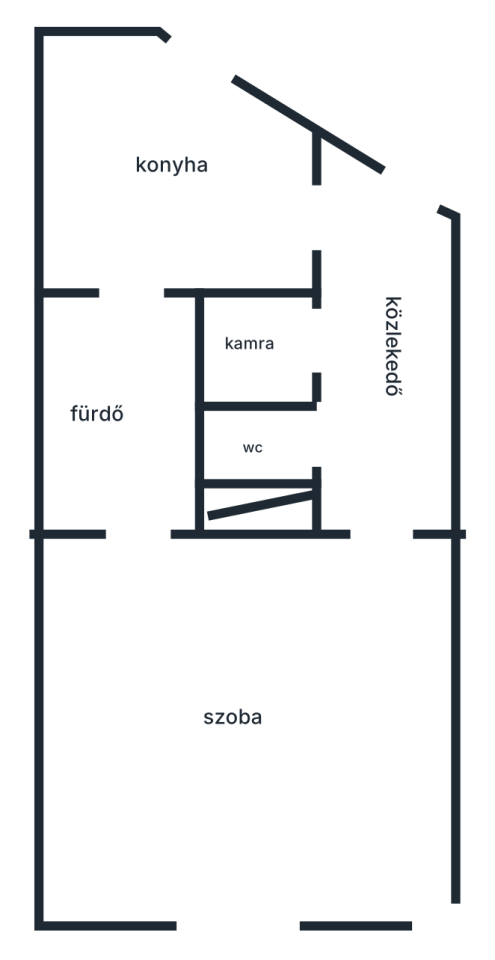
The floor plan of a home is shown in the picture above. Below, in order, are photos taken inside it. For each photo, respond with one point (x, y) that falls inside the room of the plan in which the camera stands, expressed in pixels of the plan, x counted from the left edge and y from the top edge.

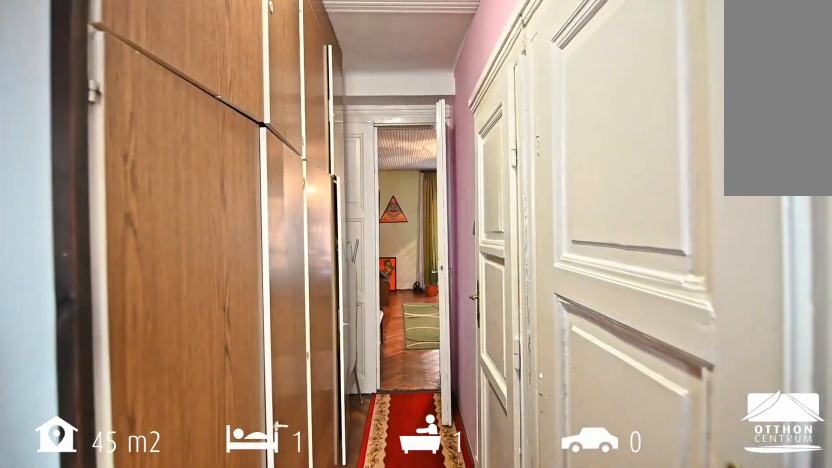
(394, 265)
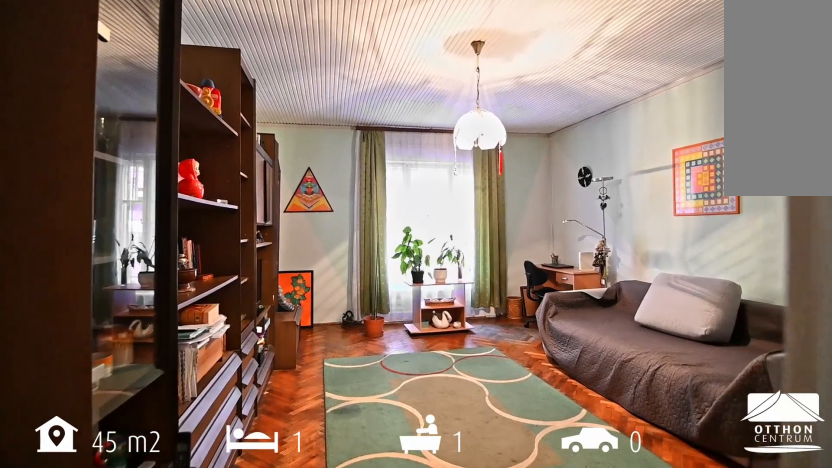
(237, 690)
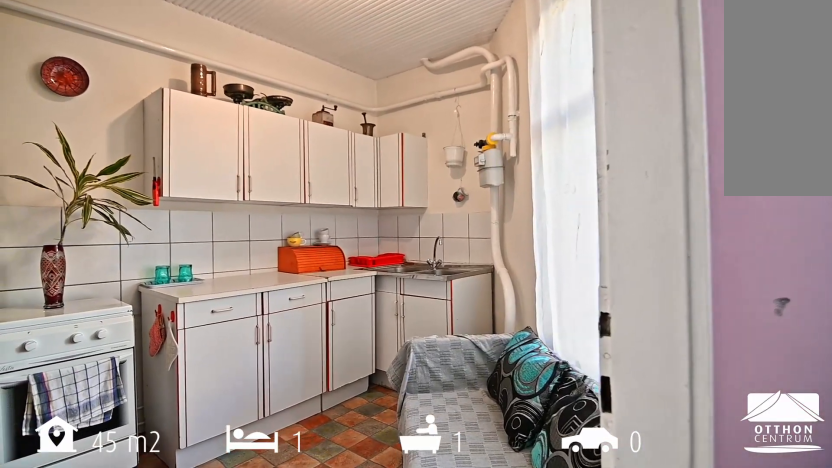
(170, 190)
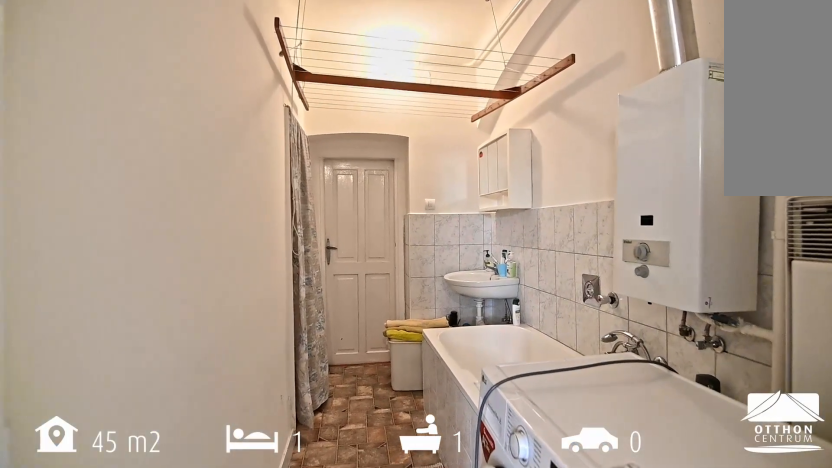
(125, 414)
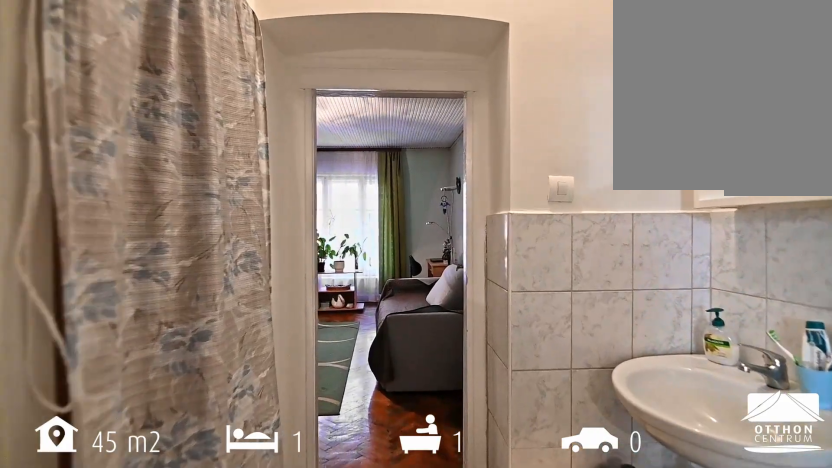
(125, 414)
